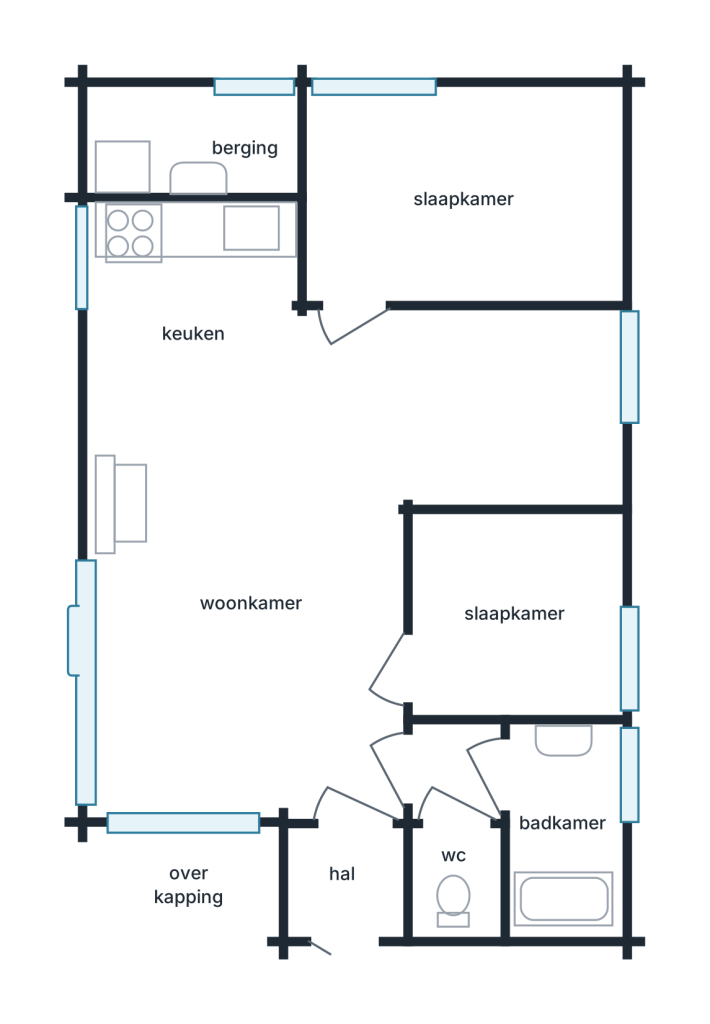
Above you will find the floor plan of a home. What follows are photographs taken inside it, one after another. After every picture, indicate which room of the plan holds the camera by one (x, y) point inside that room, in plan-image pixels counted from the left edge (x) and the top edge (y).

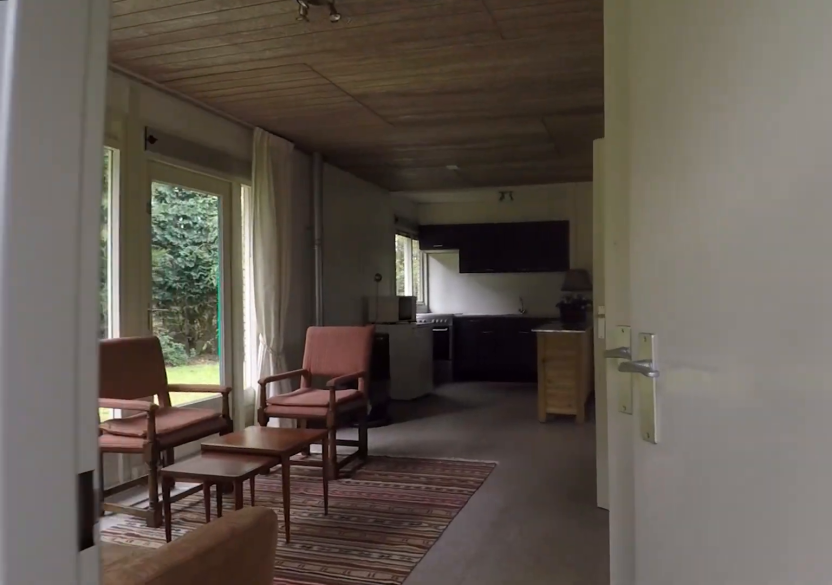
(348, 877)
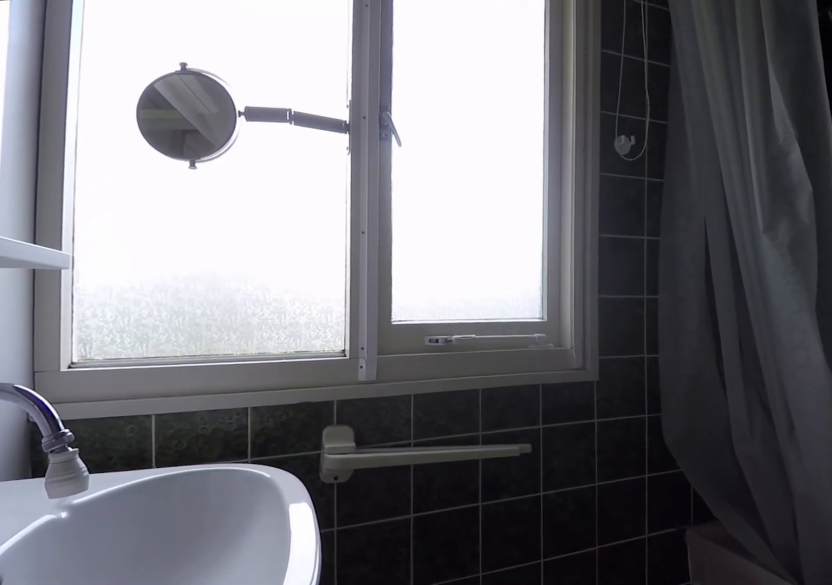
(563, 824)
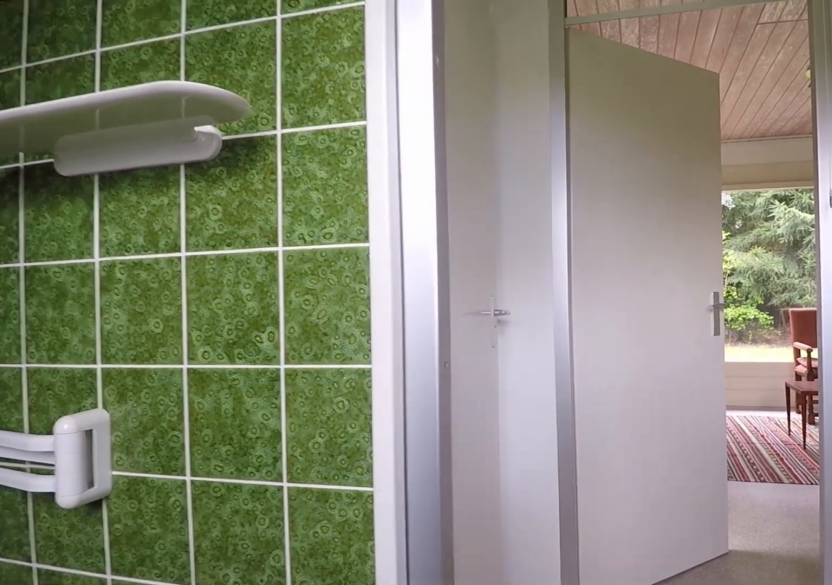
(563, 824)
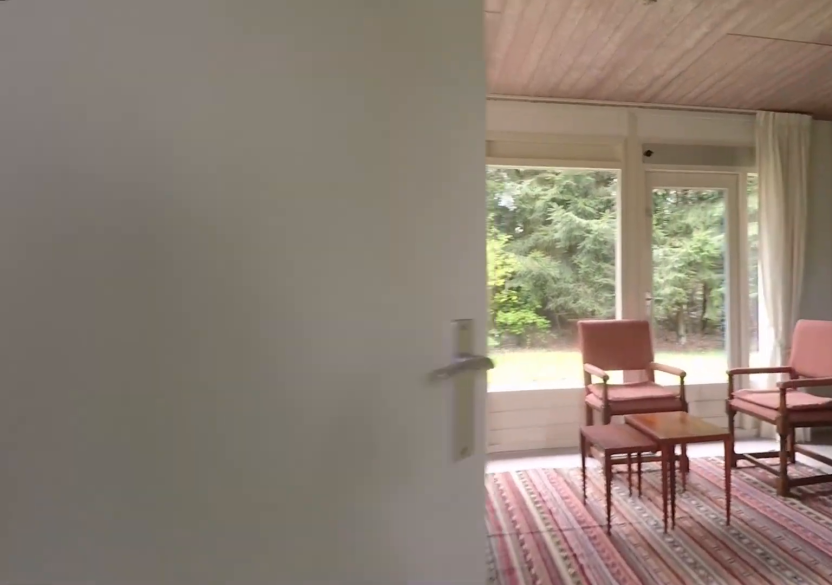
(460, 772)
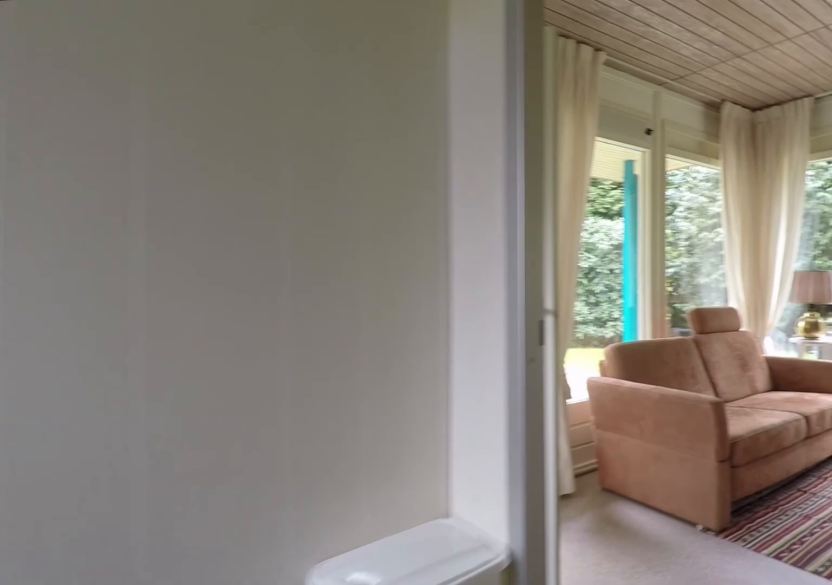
(513, 614)
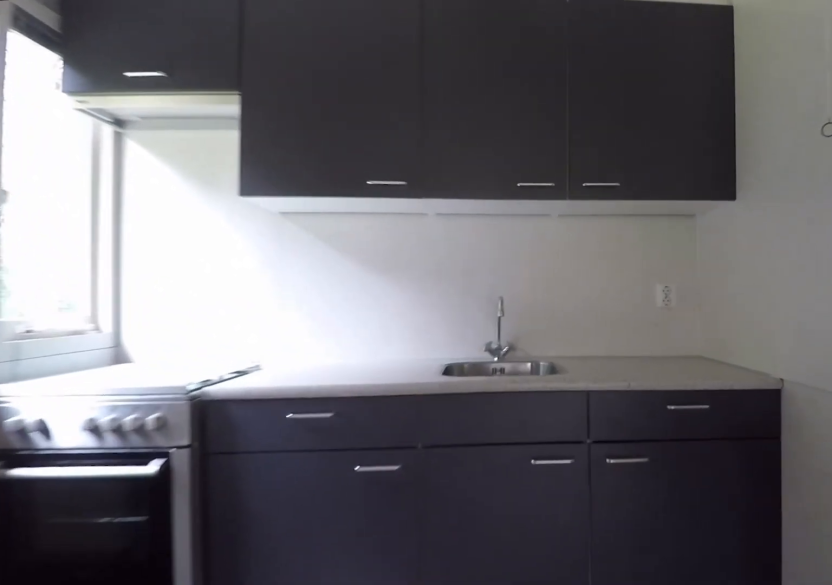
(191, 271)
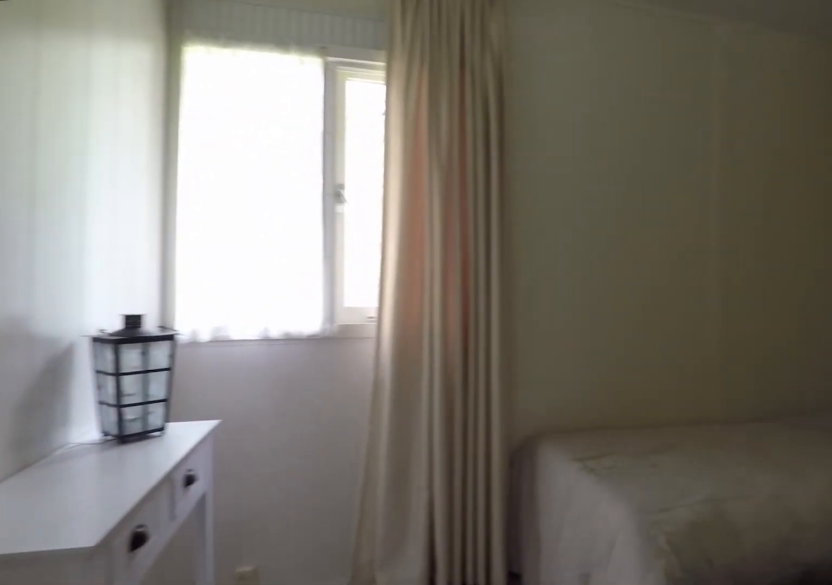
(460, 200)
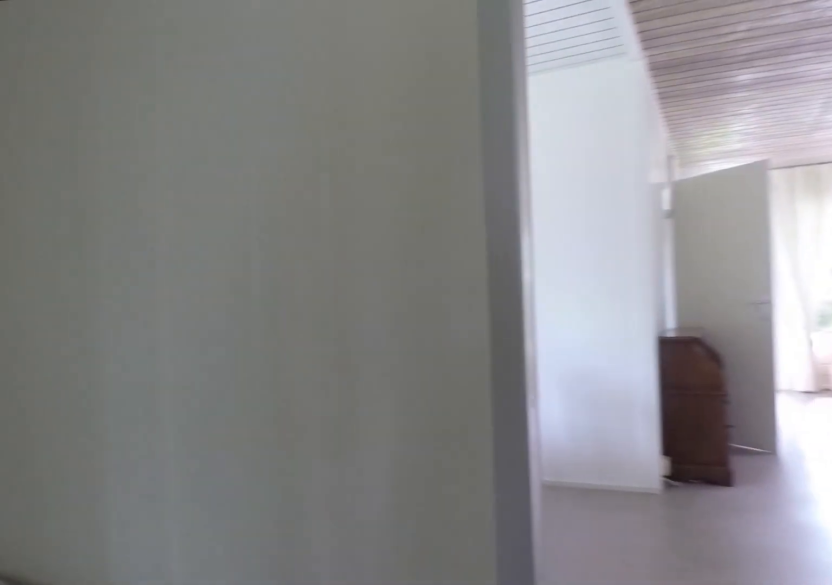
(460, 200)
